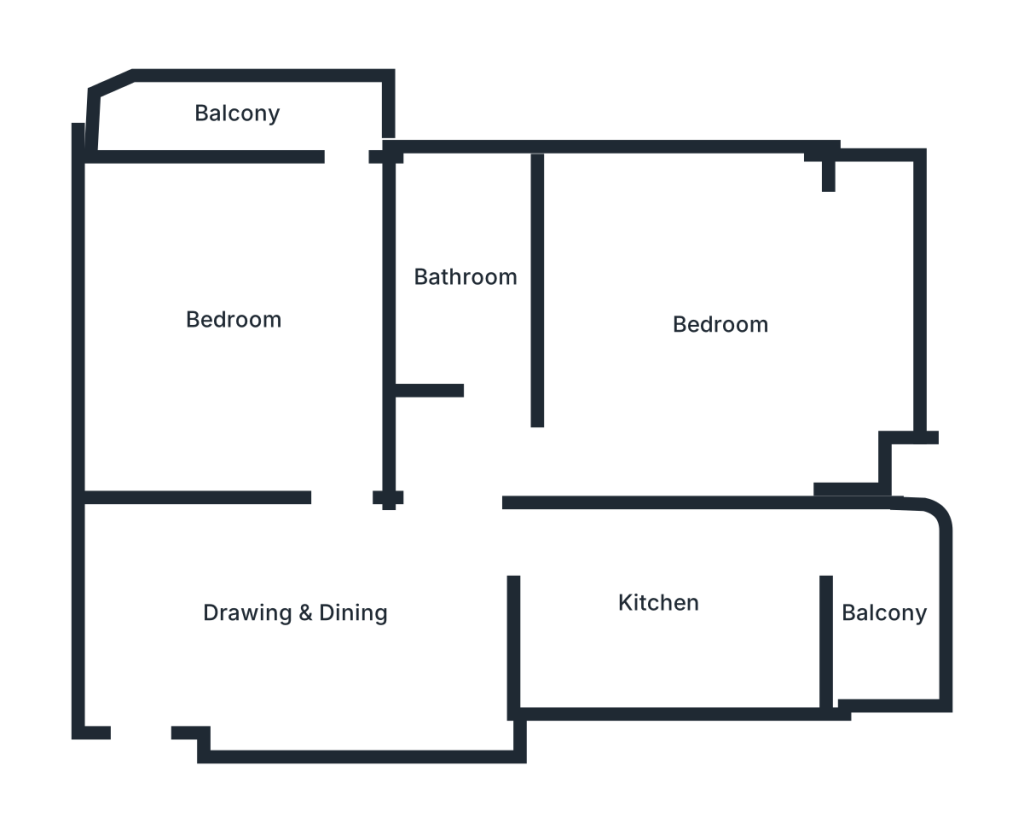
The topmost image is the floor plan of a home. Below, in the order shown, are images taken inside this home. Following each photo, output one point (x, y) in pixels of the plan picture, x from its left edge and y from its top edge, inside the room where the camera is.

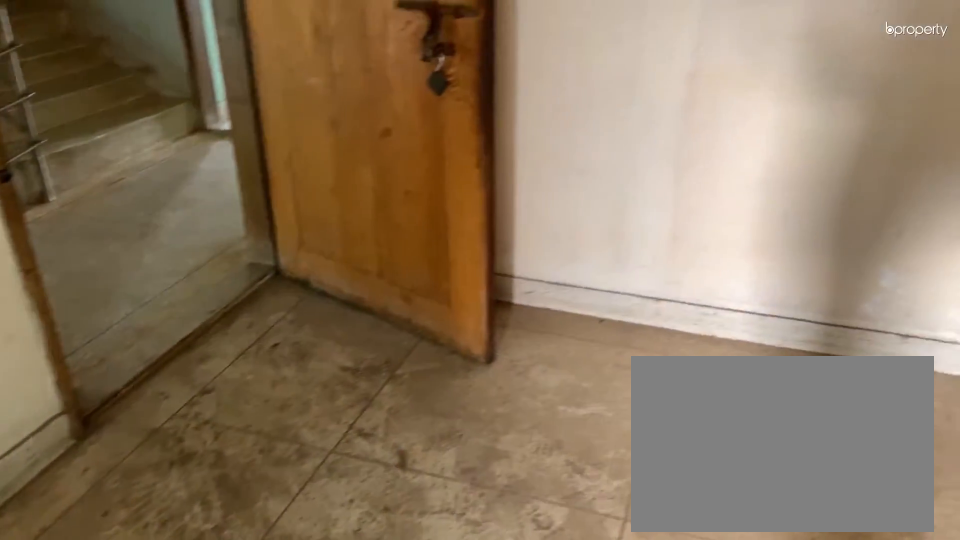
(303, 610)
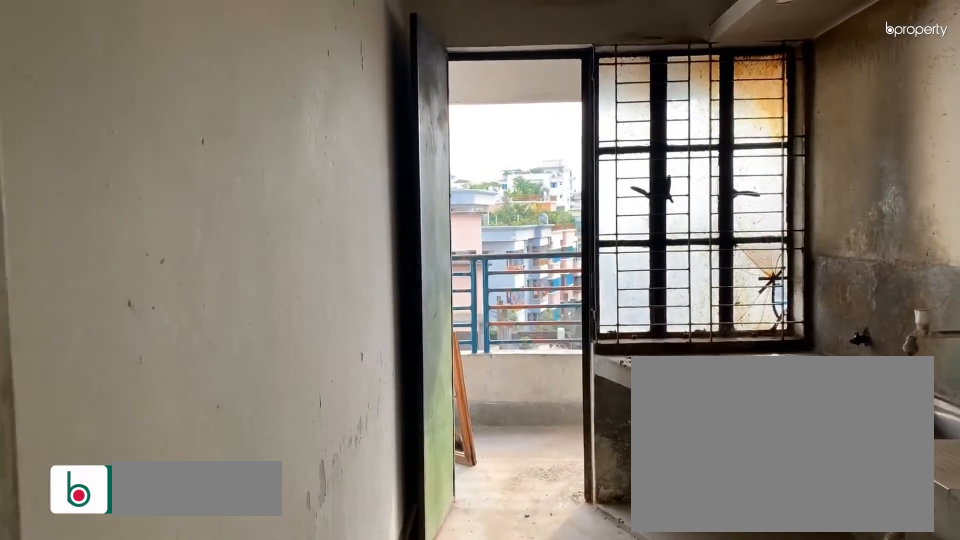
(658, 604)
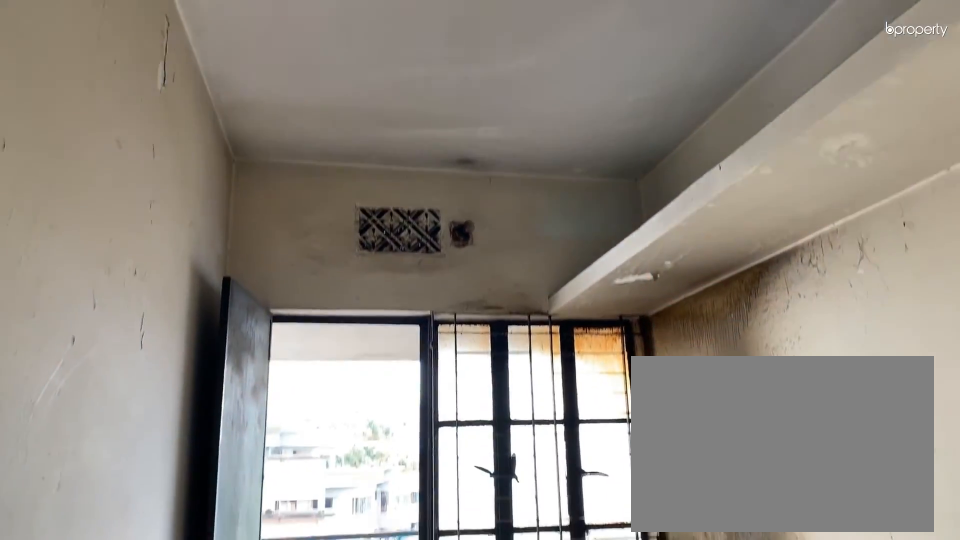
(658, 604)
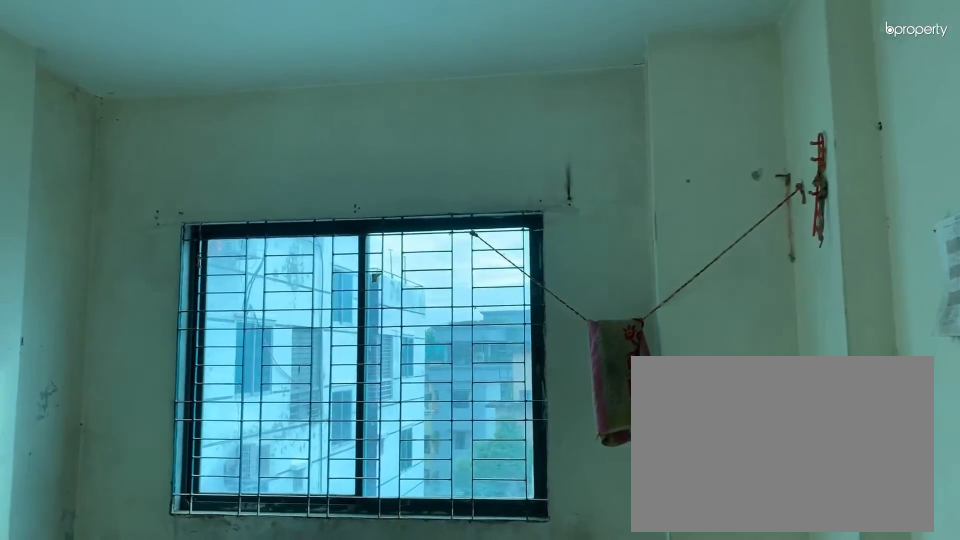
(717, 323)
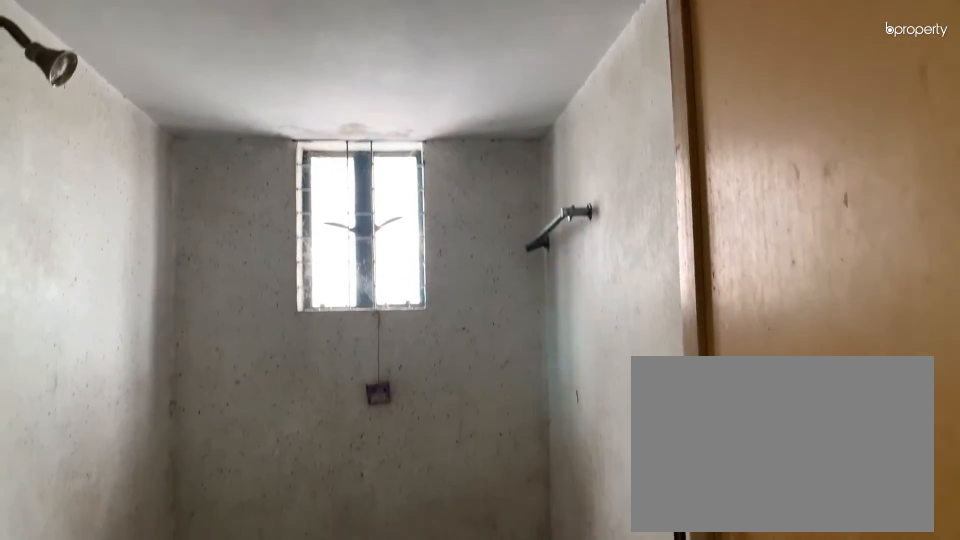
(467, 278)
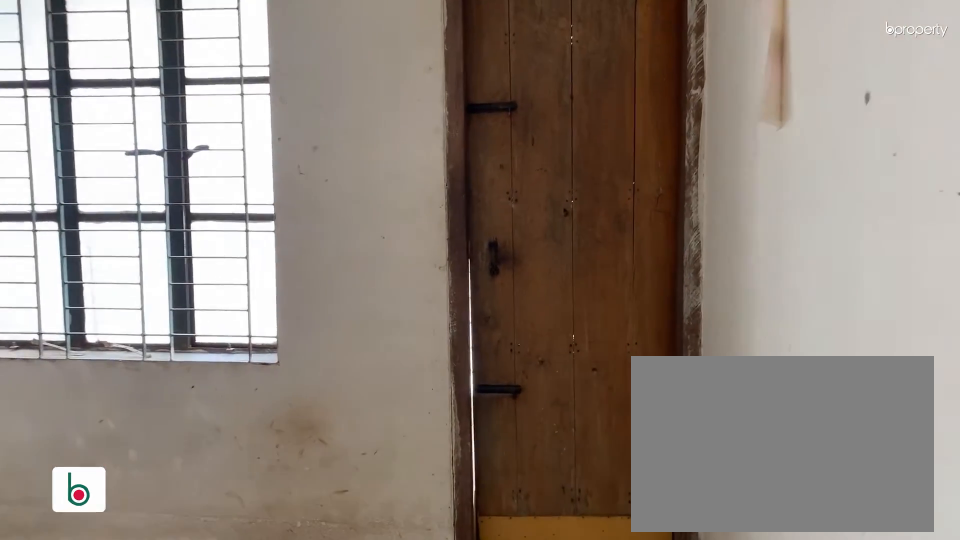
(232, 323)
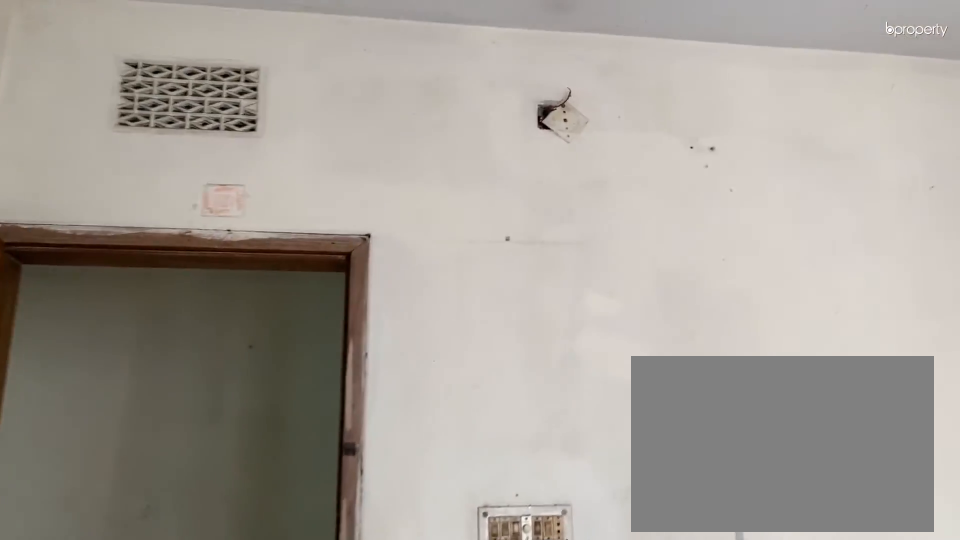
(232, 323)
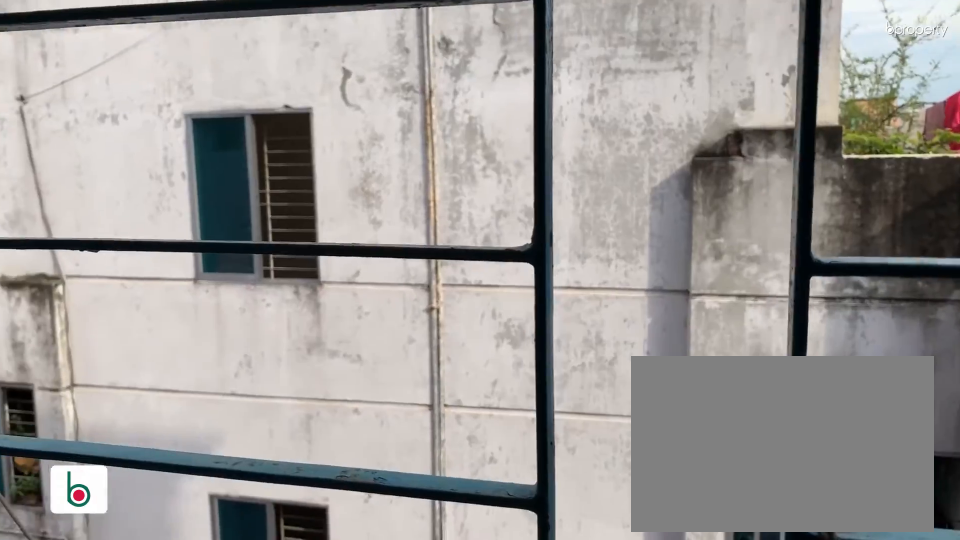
(238, 114)
